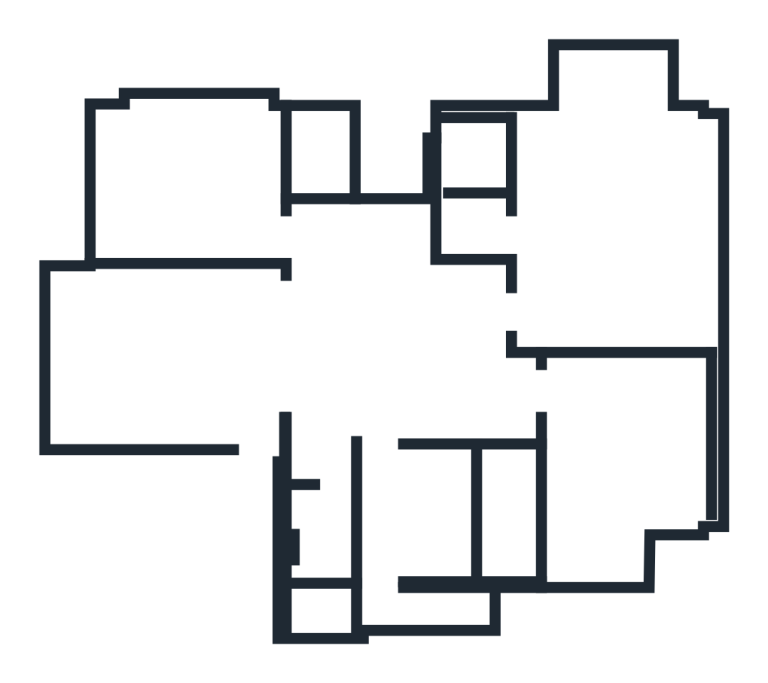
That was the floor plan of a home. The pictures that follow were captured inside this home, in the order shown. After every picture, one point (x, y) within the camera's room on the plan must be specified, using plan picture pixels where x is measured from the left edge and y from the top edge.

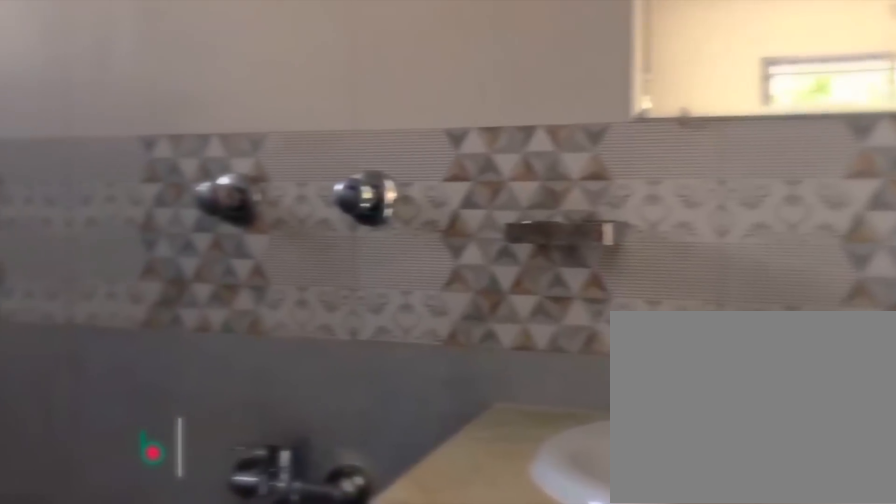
(504, 524)
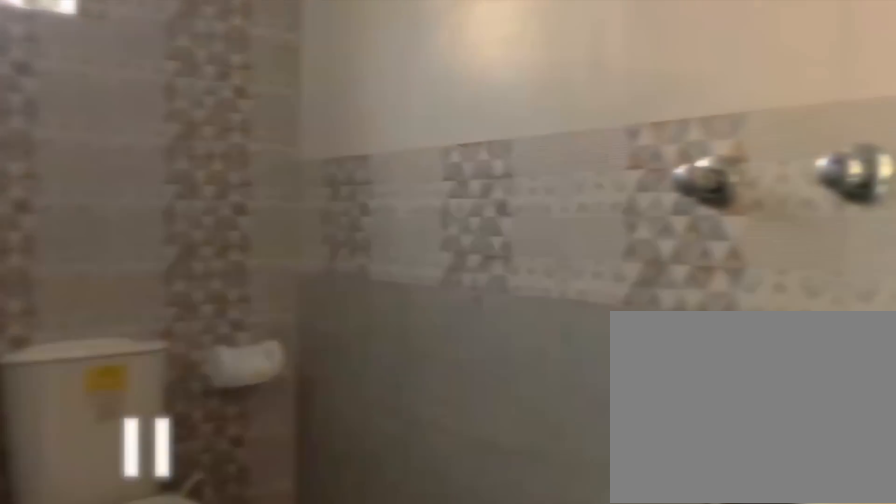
(500, 529)
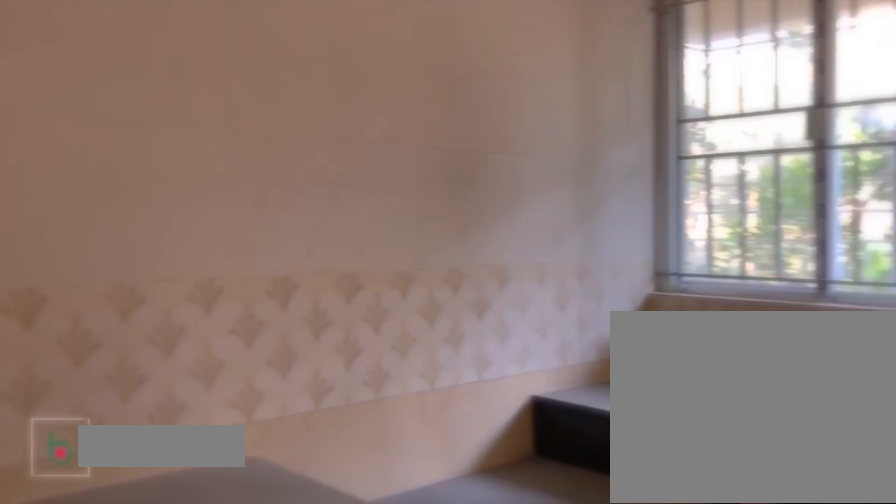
(411, 529)
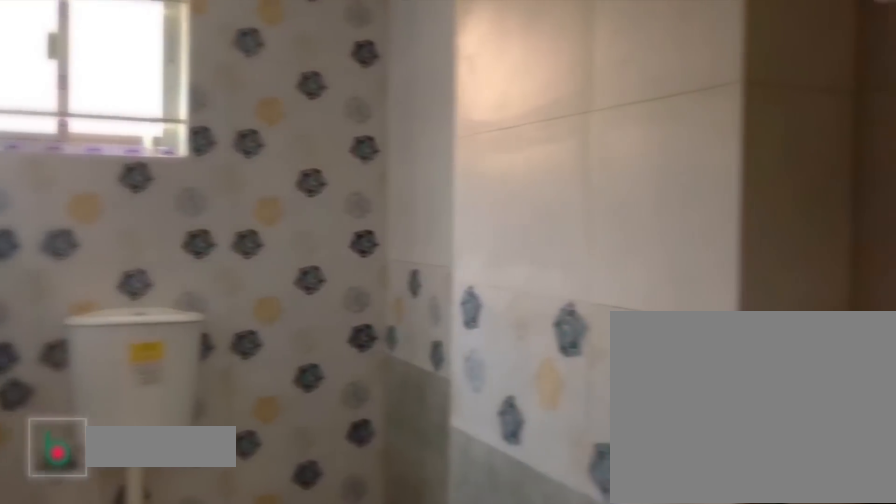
(318, 554)
